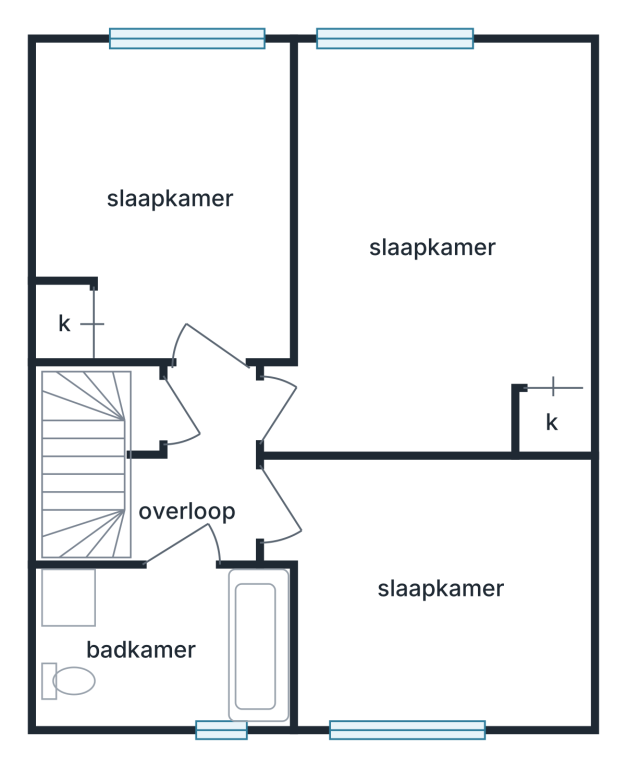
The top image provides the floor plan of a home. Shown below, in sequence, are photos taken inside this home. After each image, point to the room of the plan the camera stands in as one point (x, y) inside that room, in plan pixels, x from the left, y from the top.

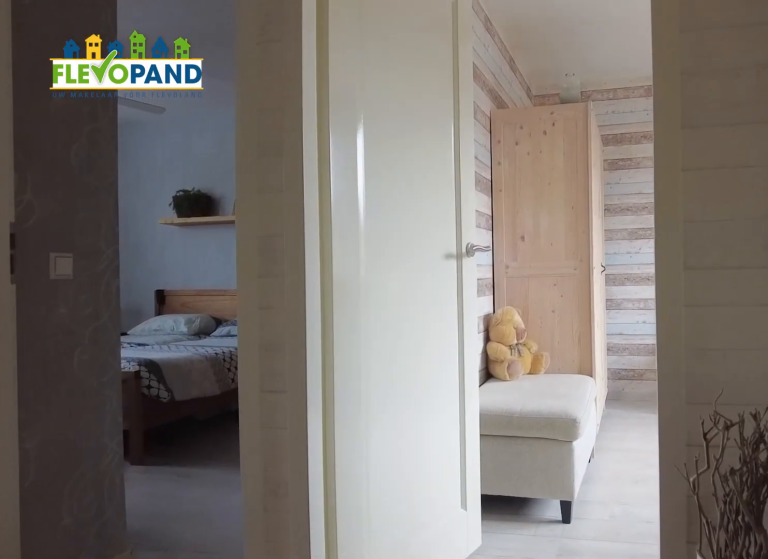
(200, 477)
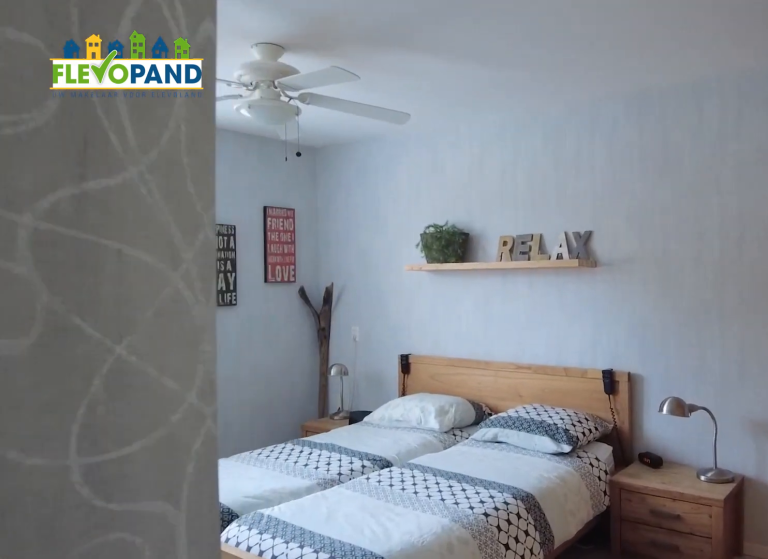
(416, 440)
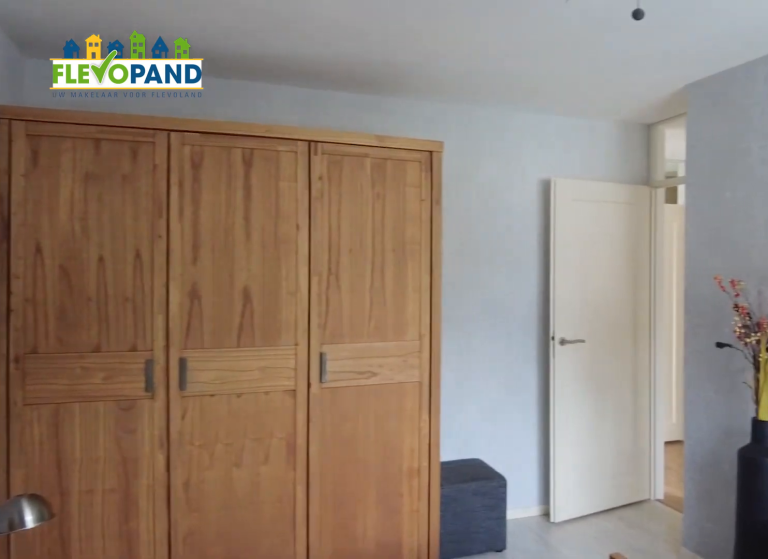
(416, 440)
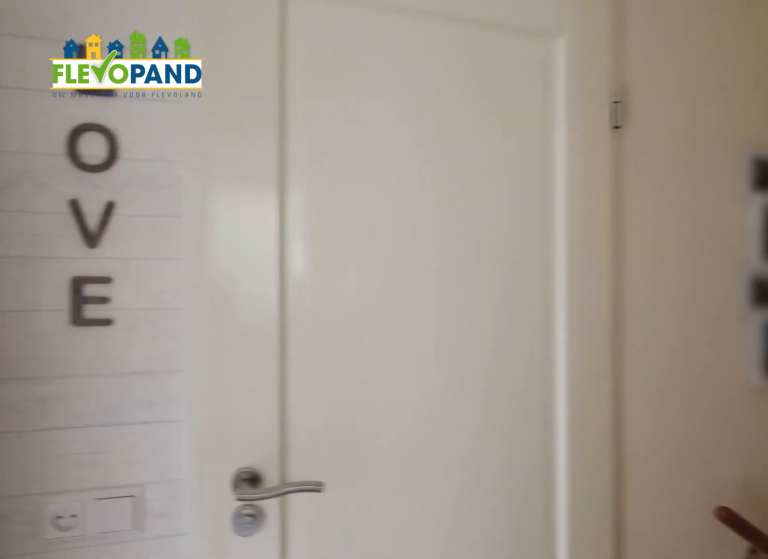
(202, 473)
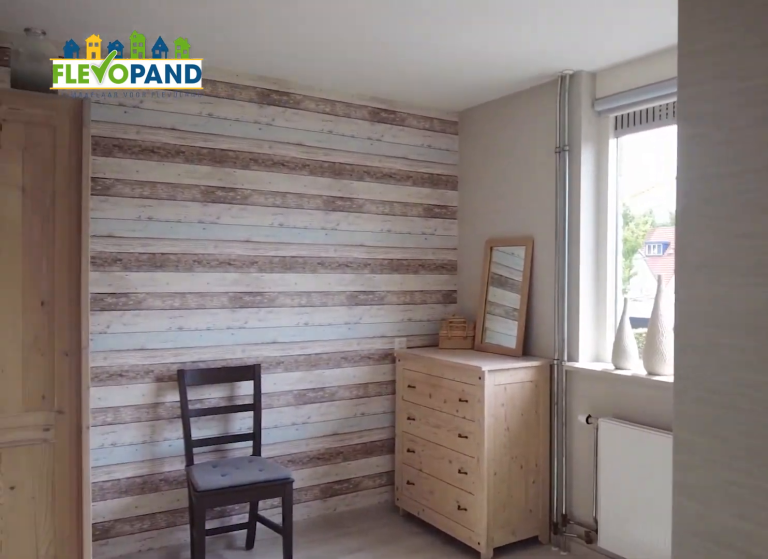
(435, 587)
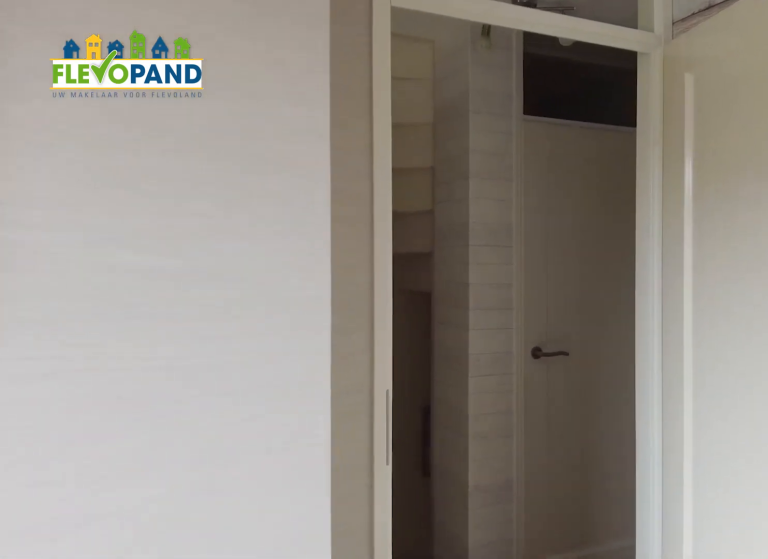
(435, 587)
